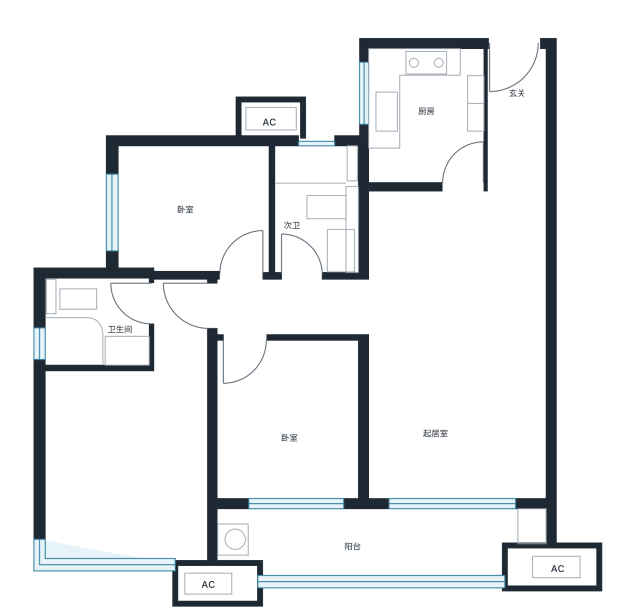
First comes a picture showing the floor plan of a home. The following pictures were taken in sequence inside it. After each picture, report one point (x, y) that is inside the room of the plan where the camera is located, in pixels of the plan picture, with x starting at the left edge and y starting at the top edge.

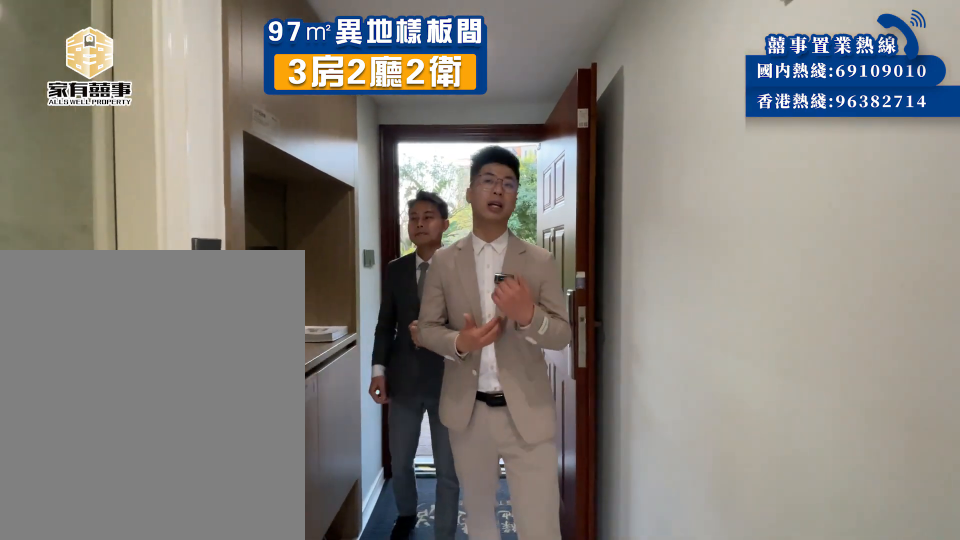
(520, 130)
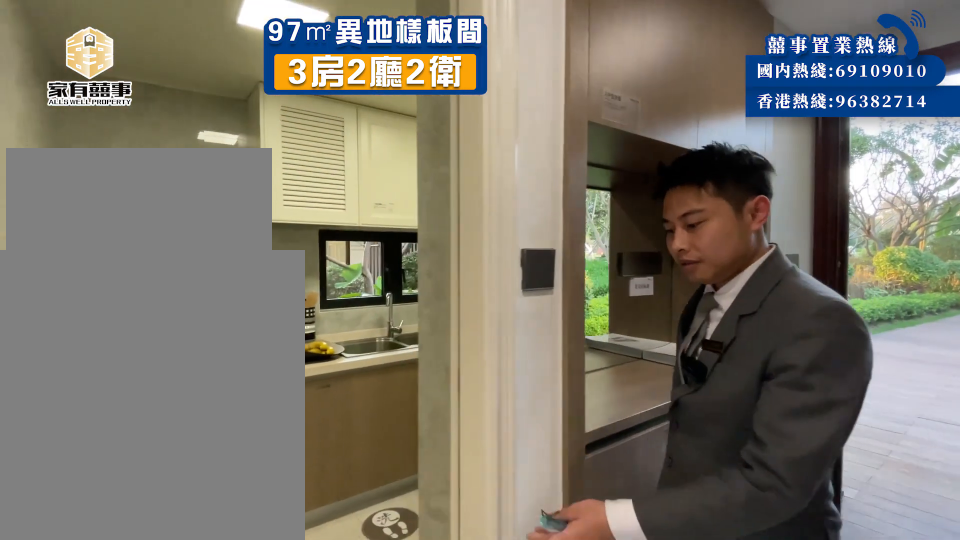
(520, 167)
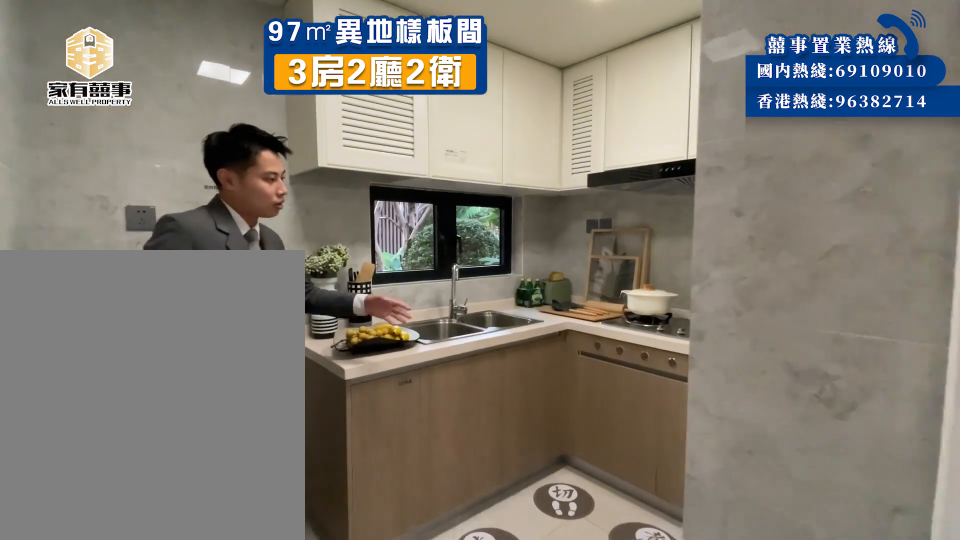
(439, 167)
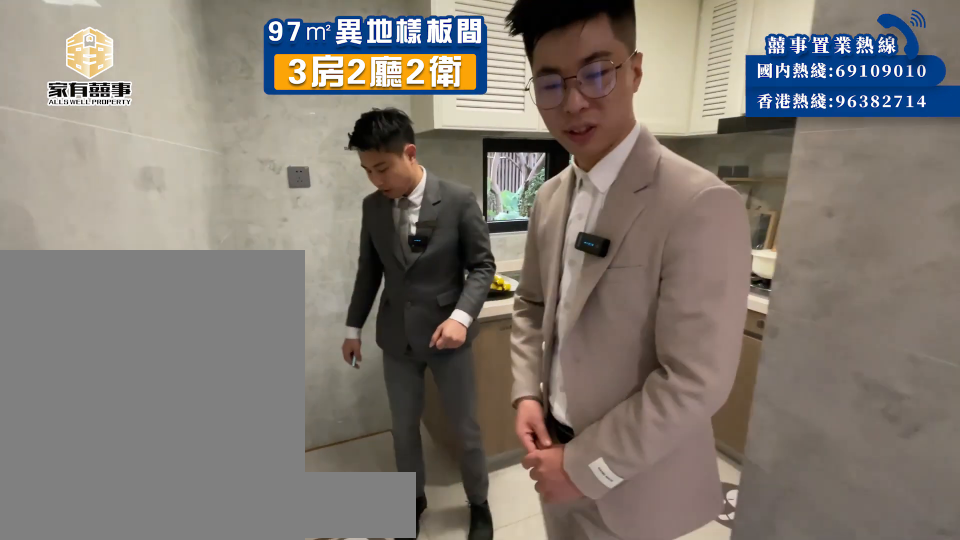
(438, 167)
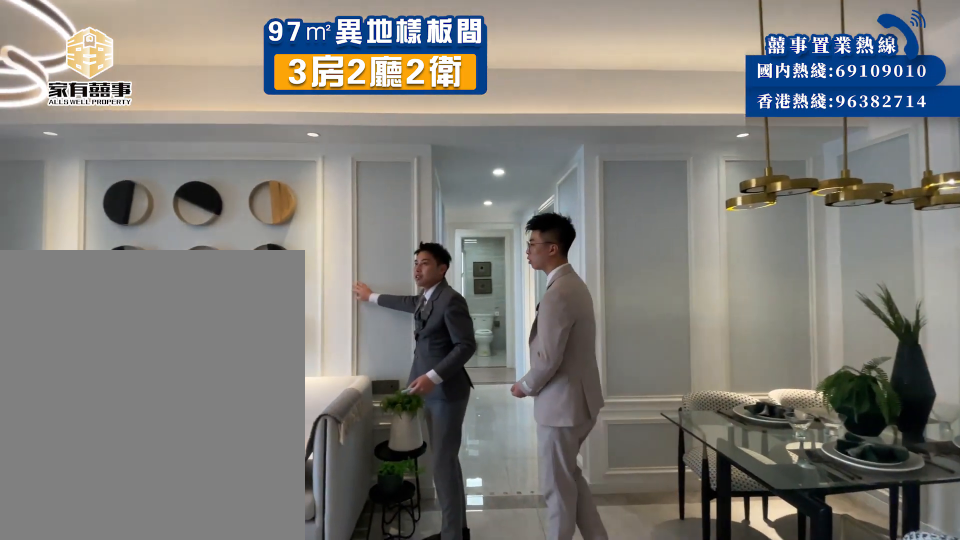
(404, 278)
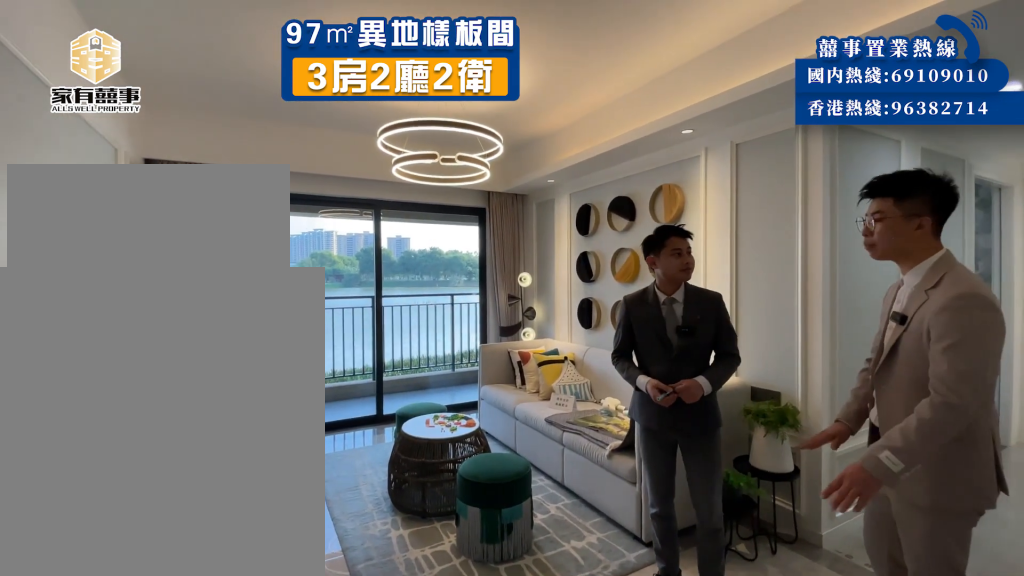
(407, 338)
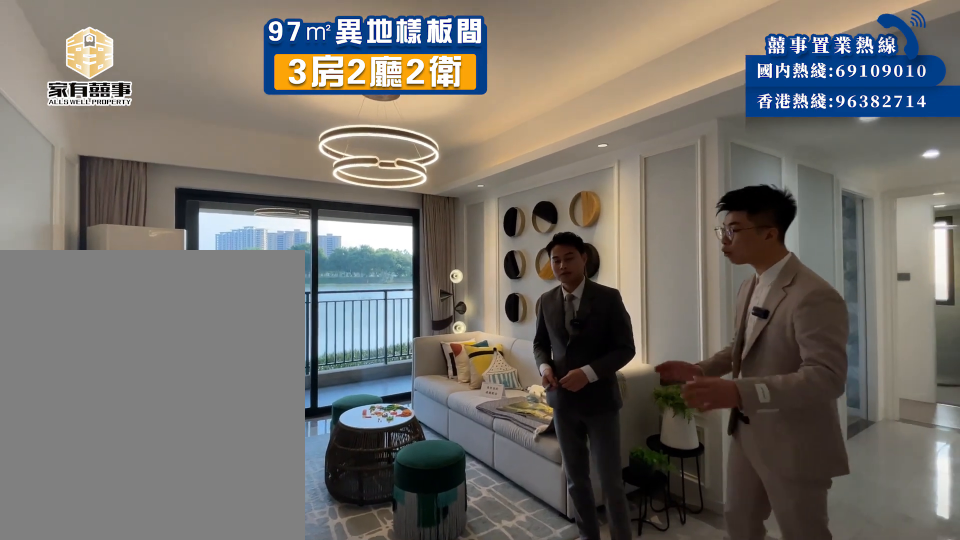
(407, 339)
